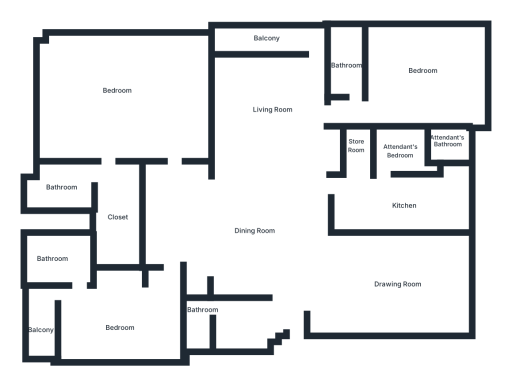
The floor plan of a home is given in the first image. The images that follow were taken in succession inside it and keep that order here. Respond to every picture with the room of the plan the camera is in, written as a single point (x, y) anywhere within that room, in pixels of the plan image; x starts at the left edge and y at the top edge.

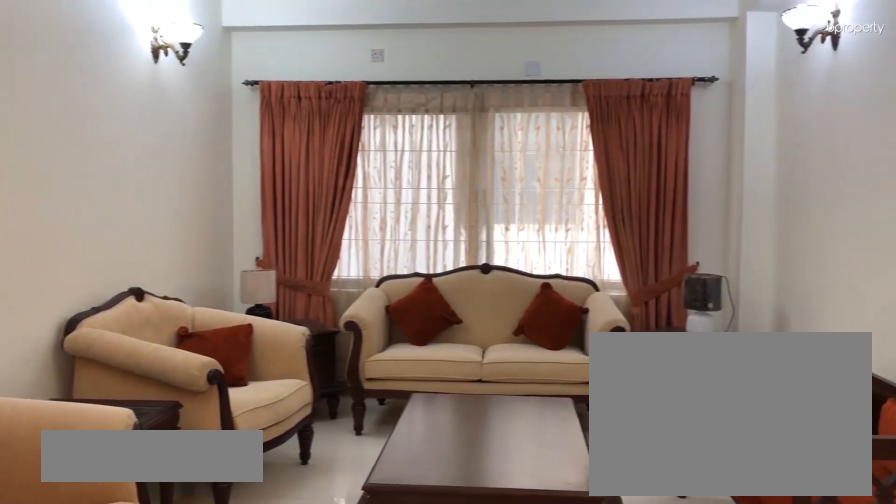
(393, 284)
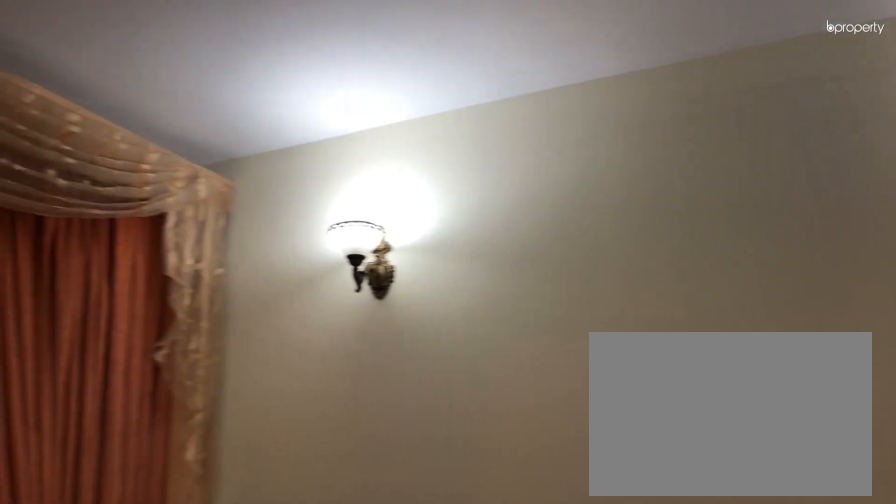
(385, 279)
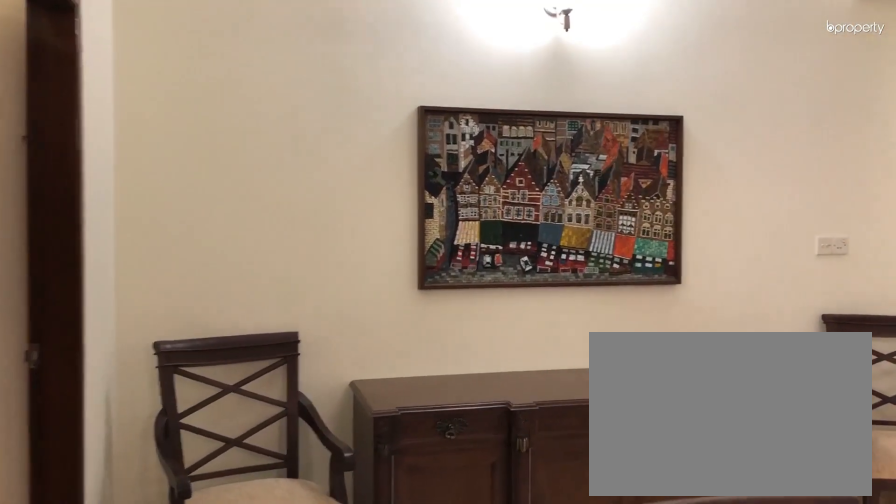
(218, 225)
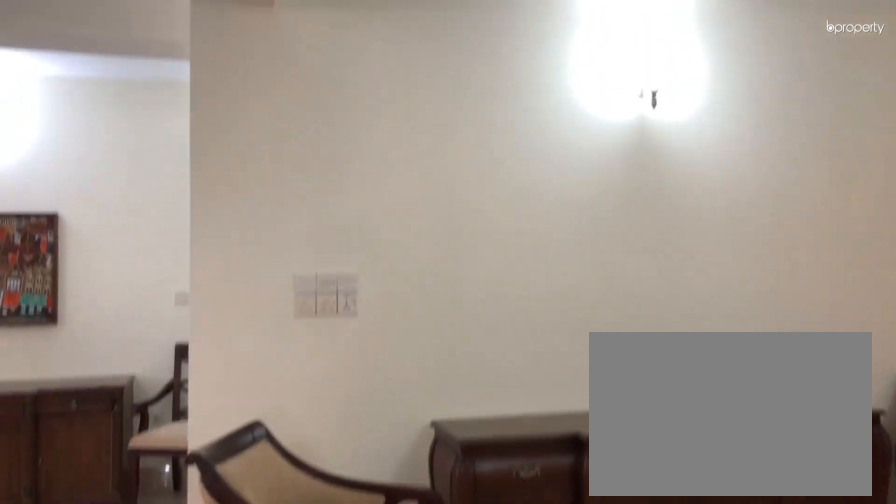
(271, 123)
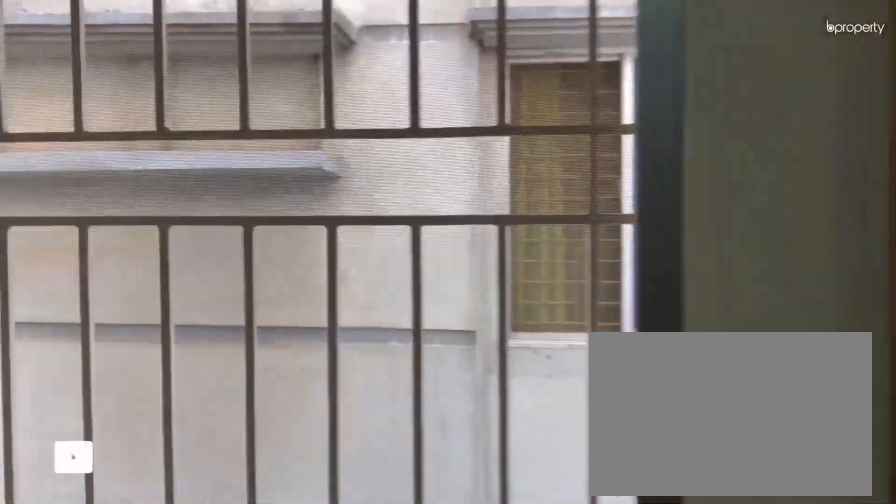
(284, 37)
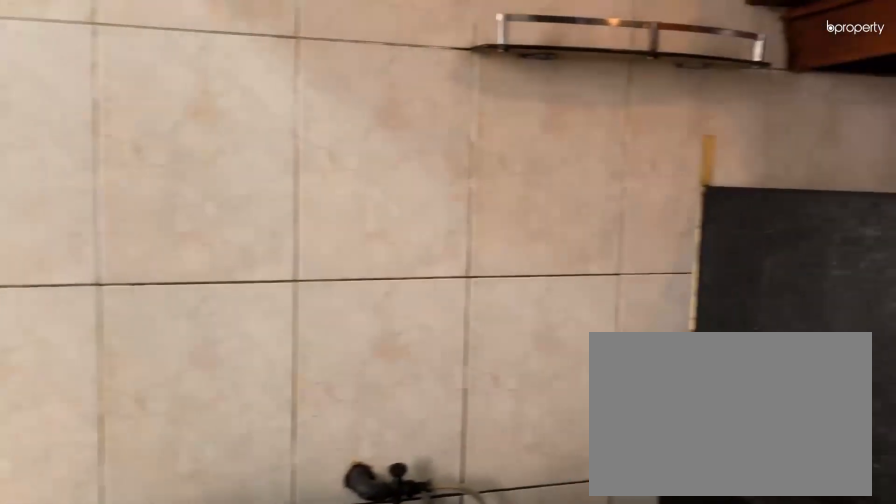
(400, 207)
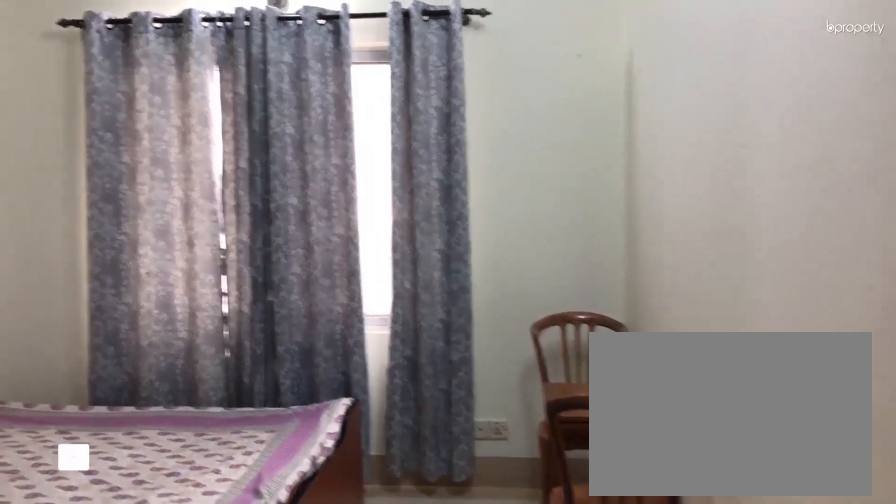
(413, 76)
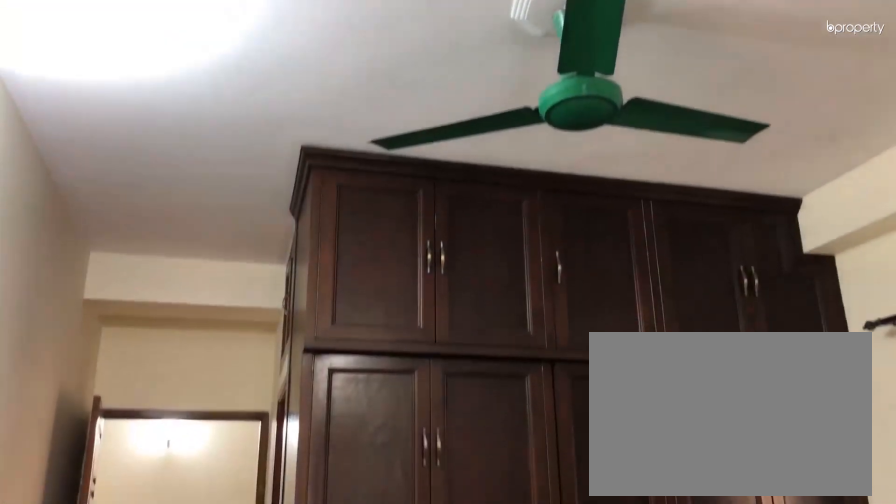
(413, 76)
